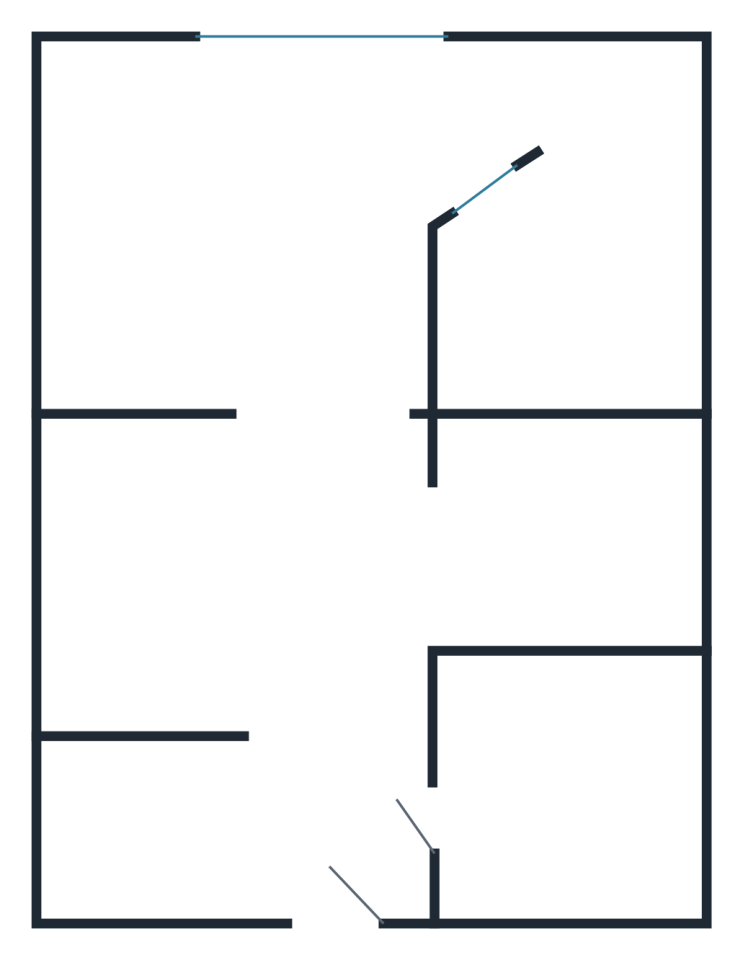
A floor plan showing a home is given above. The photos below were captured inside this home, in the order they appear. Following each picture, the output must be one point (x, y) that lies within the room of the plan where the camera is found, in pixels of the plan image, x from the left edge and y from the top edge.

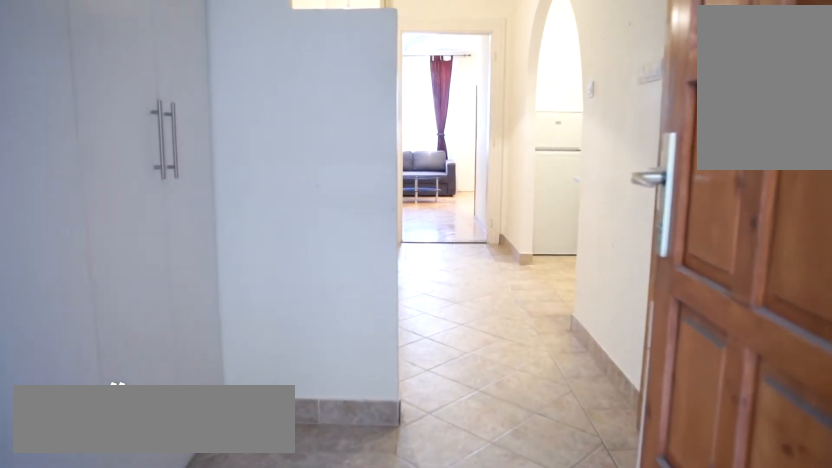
(288, 817)
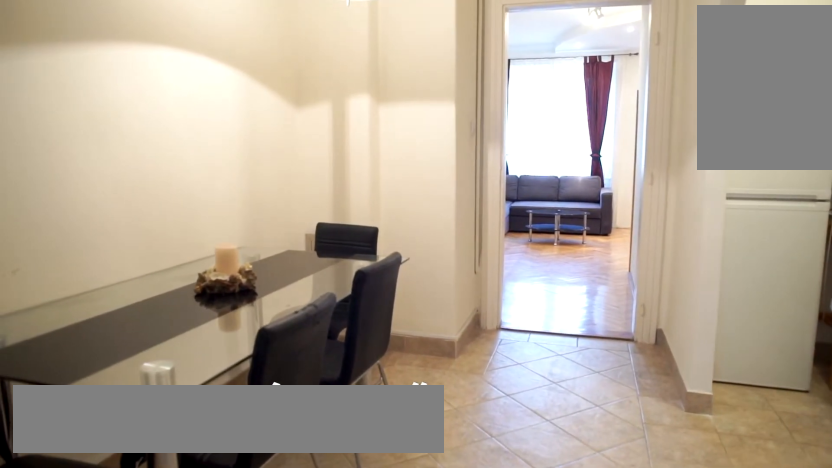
(262, 599)
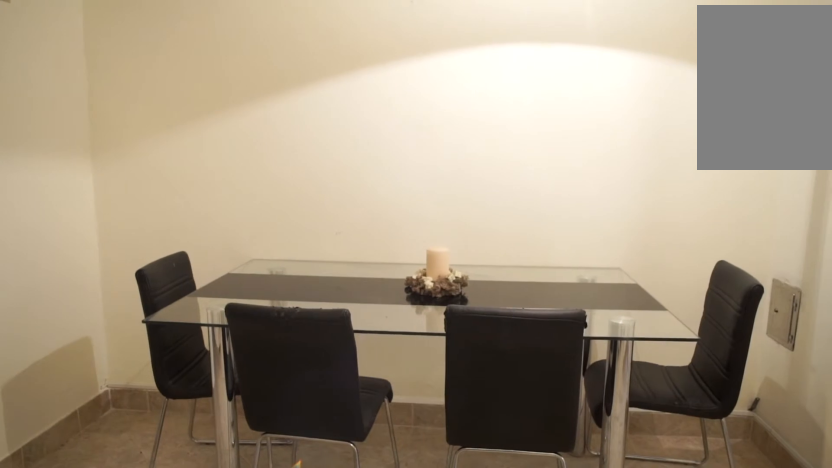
(262, 599)
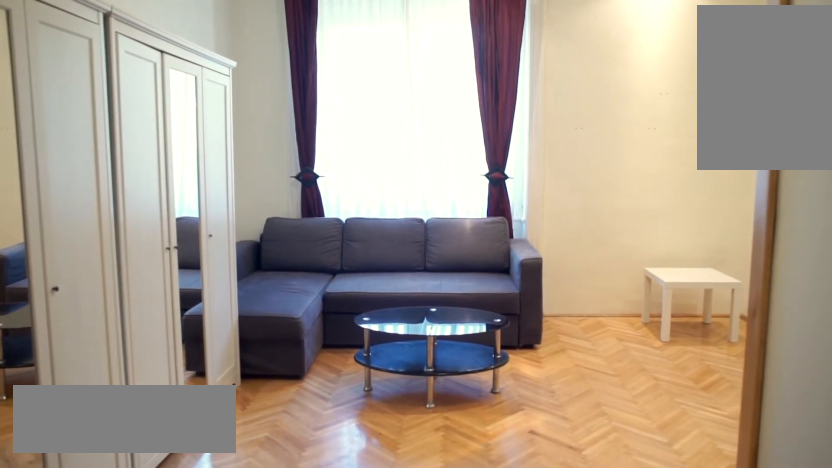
(289, 245)
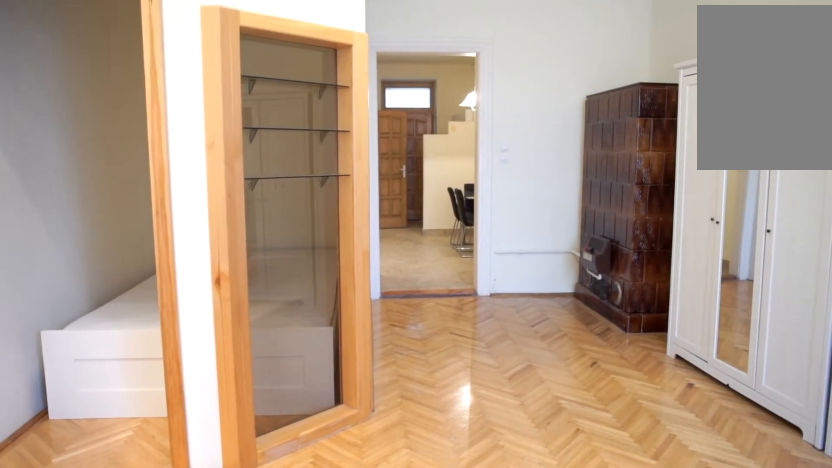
(288, 245)
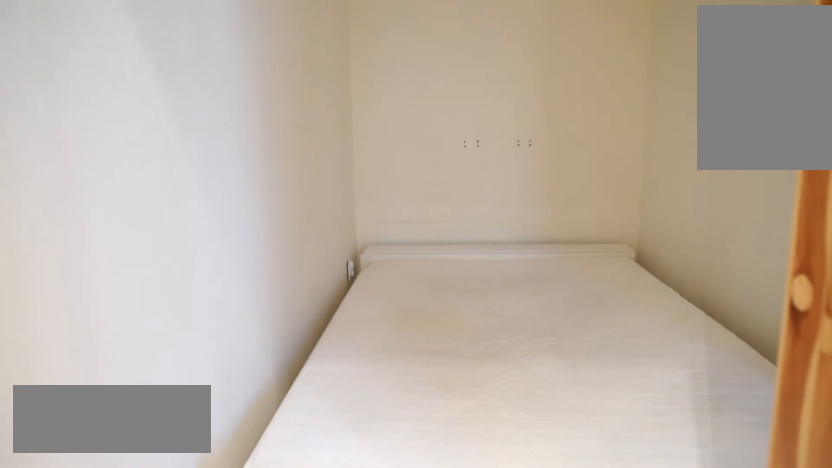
(589, 286)
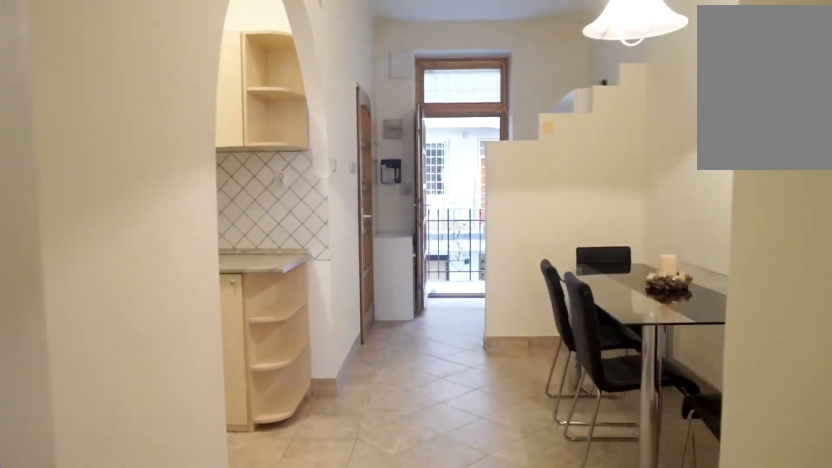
(342, 408)
